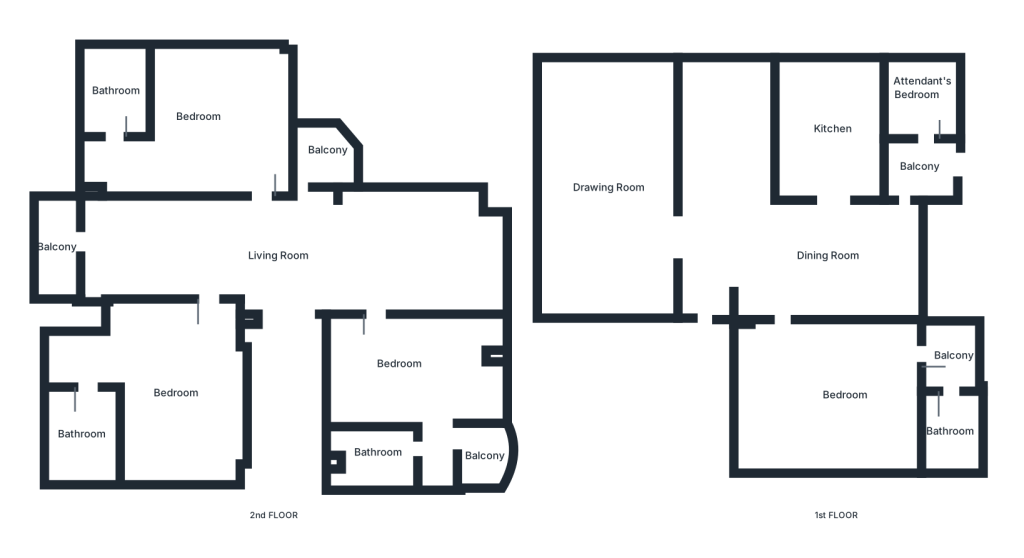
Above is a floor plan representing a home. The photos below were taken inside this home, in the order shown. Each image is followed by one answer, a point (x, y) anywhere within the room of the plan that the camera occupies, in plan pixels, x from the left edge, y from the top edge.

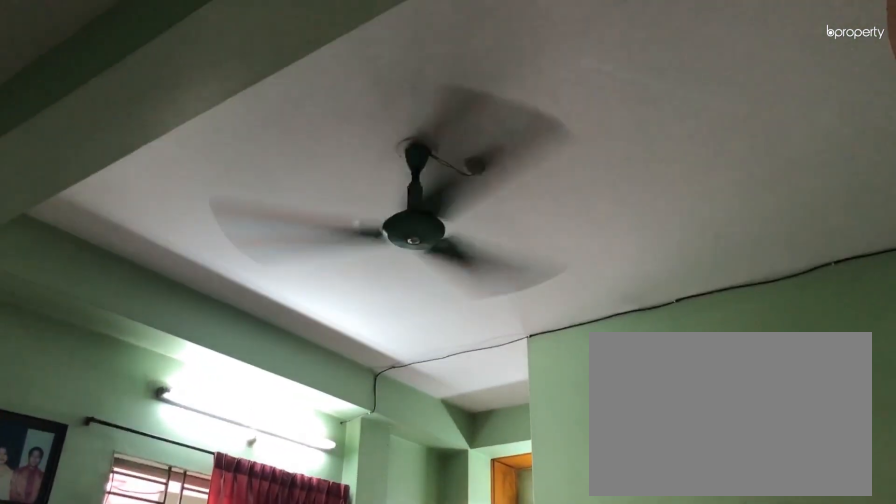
(404, 367)
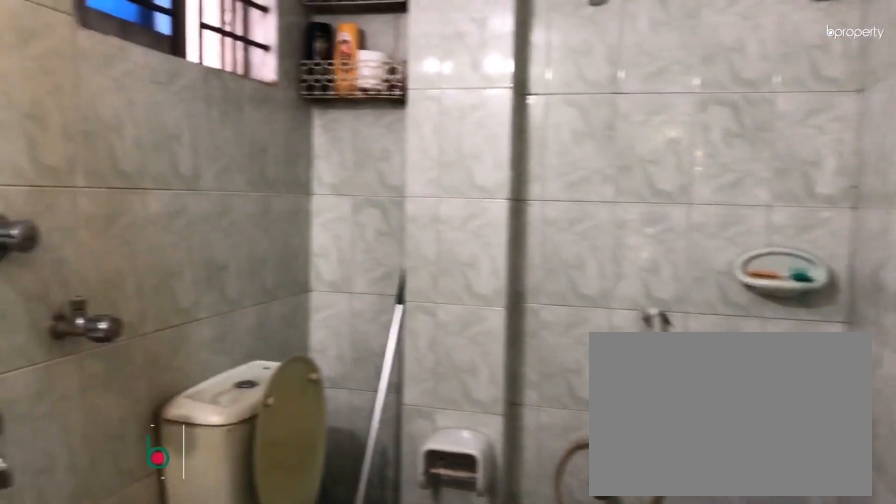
(369, 462)
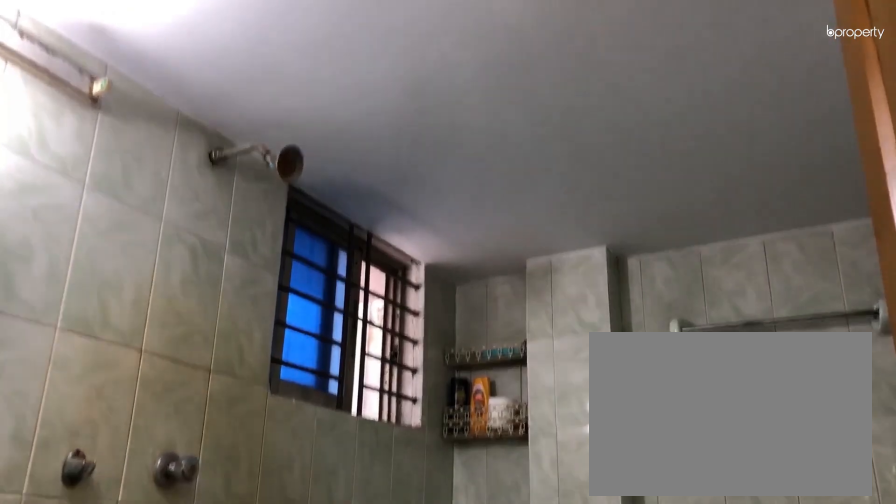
(369, 462)
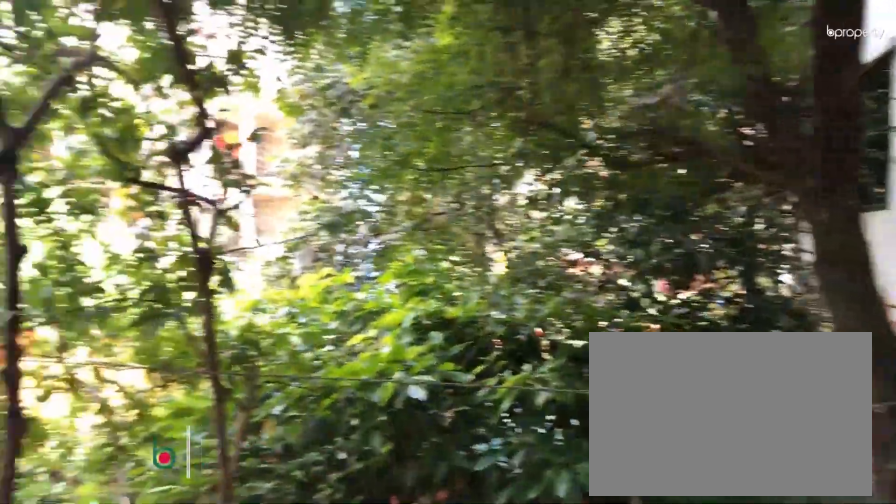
(481, 462)
